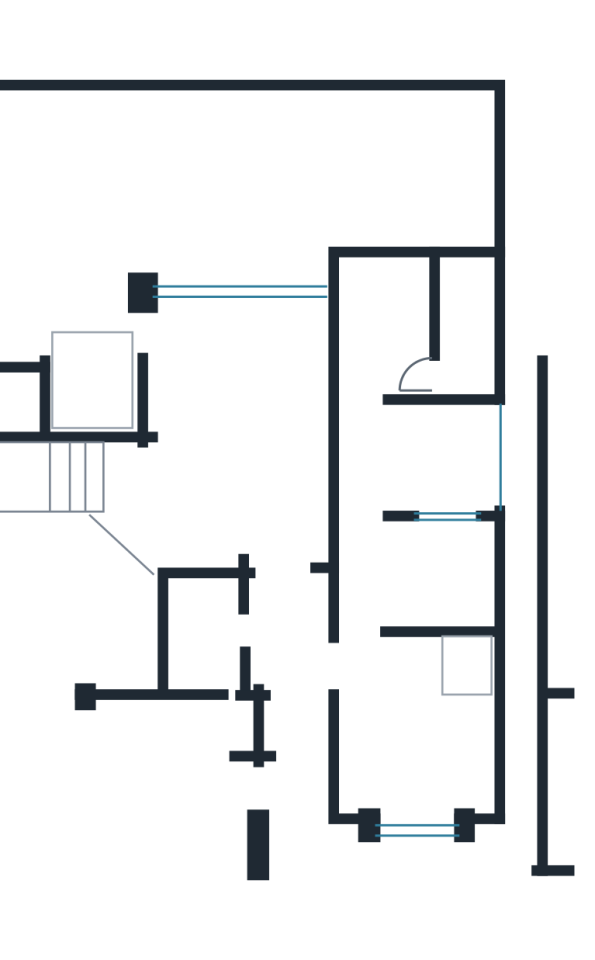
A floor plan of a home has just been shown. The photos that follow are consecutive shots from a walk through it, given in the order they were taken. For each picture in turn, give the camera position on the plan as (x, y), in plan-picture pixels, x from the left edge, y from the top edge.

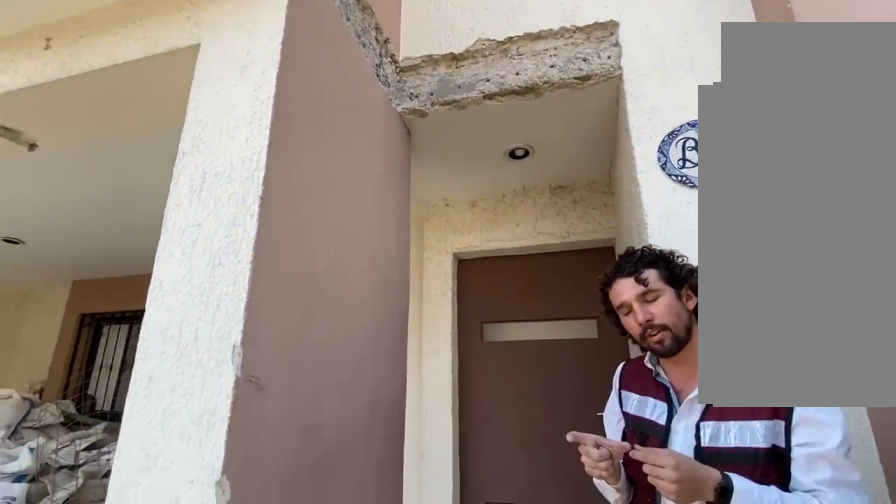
(294, 876)
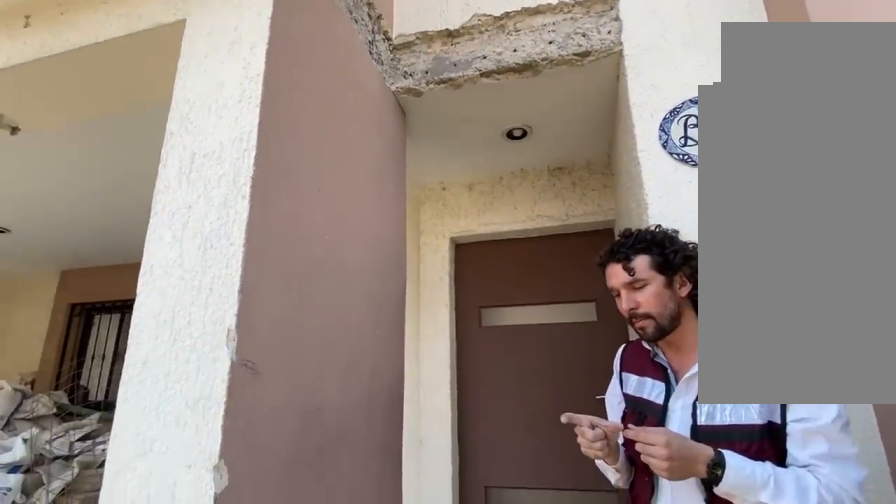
(294, 876)
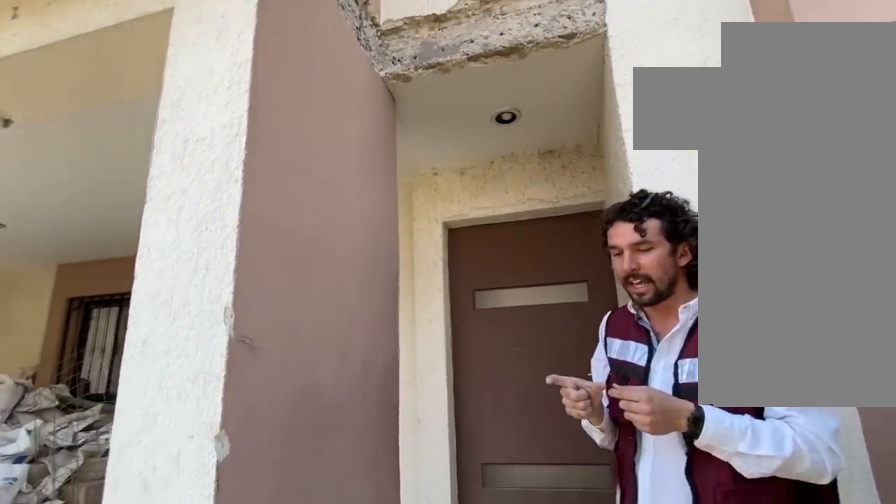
(294, 876)
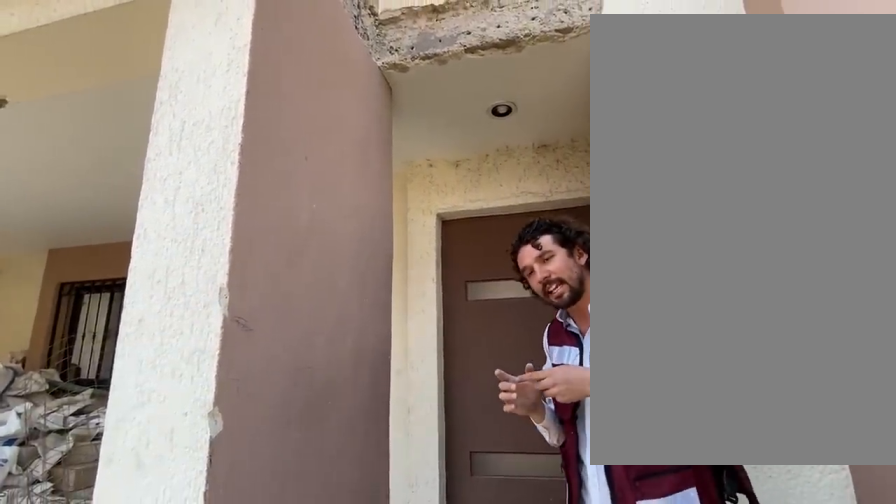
(295, 878)
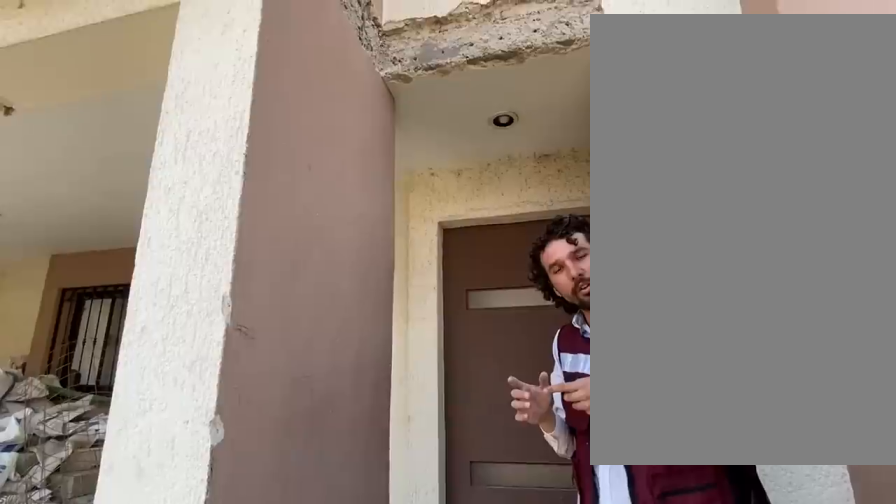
(295, 875)
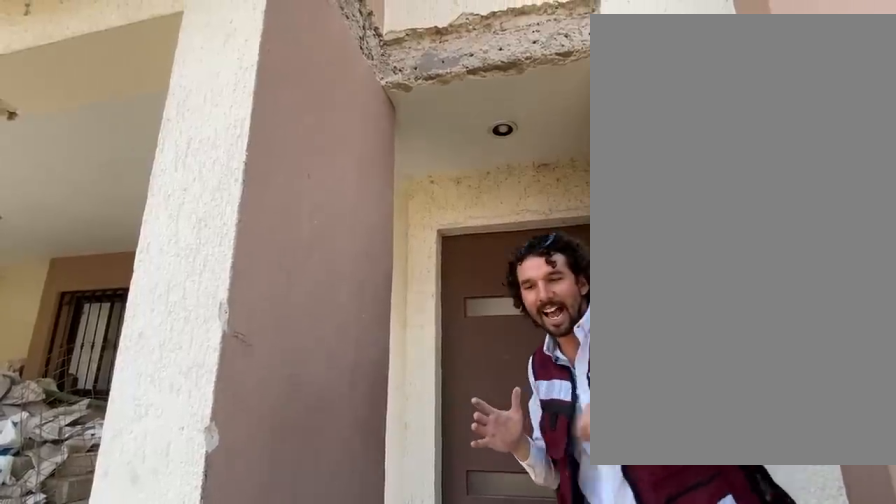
(294, 876)
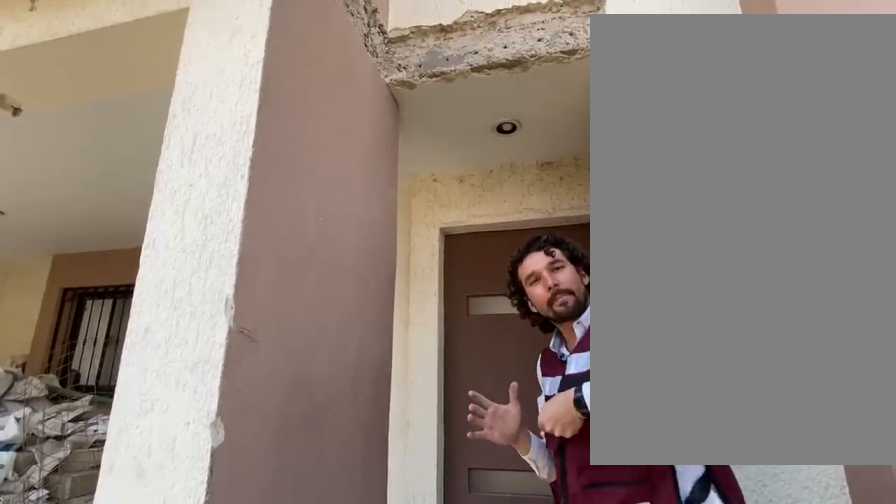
(294, 875)
